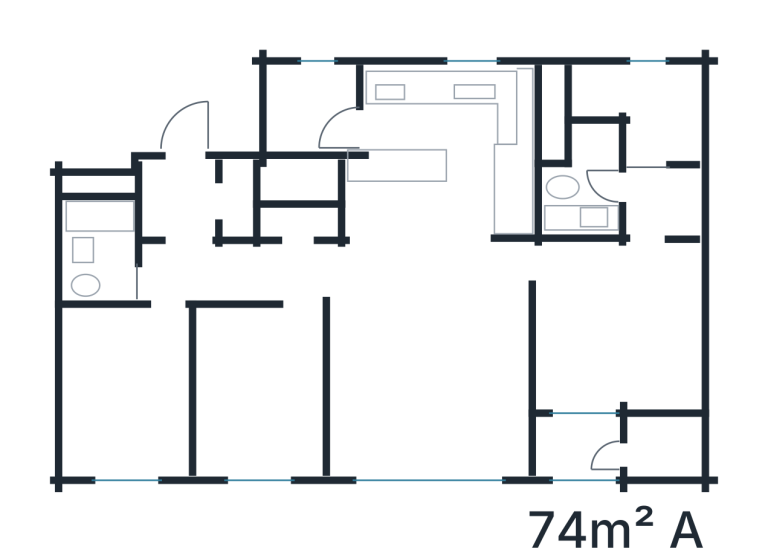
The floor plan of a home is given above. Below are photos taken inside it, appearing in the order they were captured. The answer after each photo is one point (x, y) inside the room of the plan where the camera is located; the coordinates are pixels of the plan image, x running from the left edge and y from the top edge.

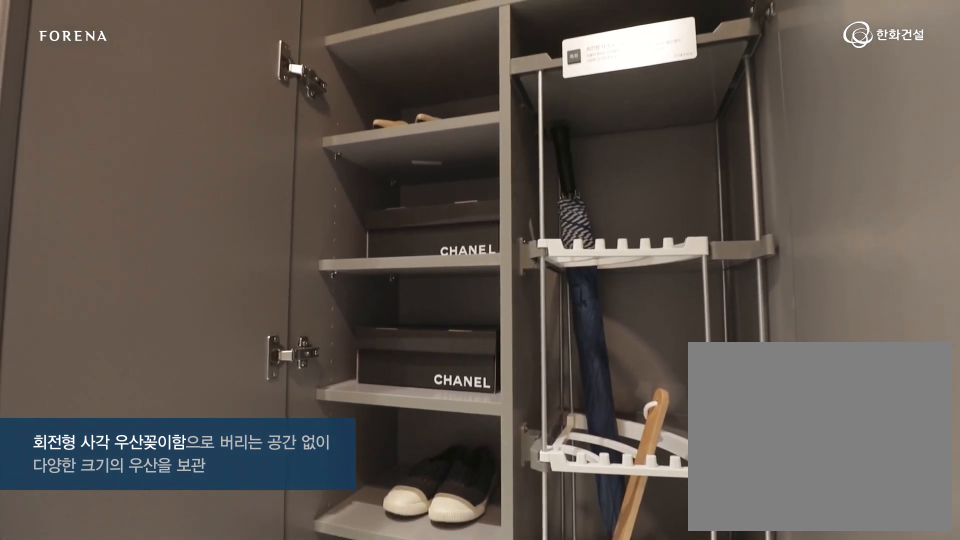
(188, 197)
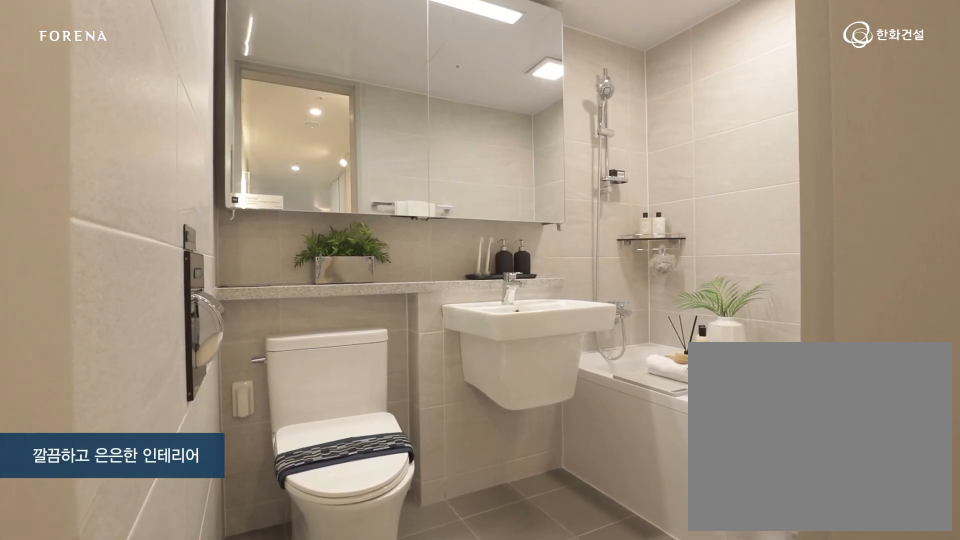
(129, 278)
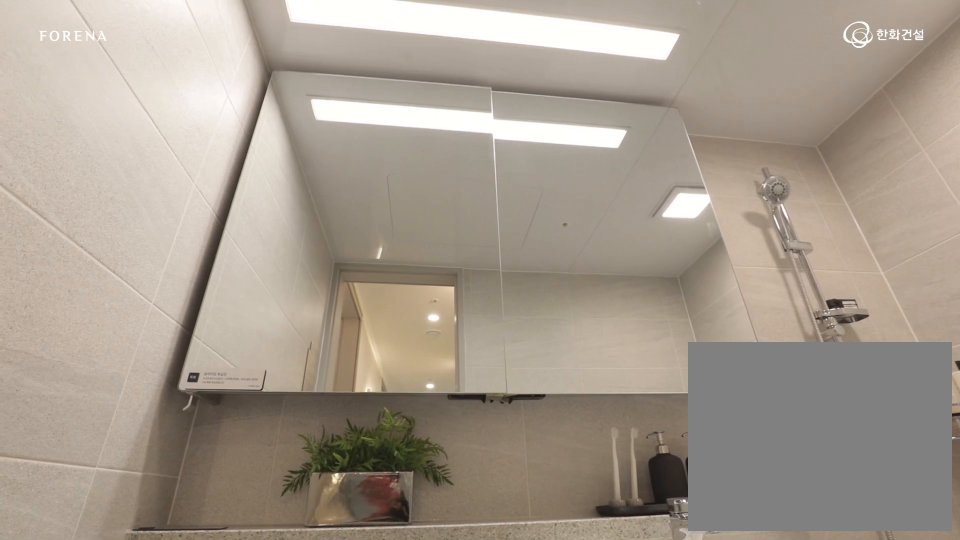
(129, 278)
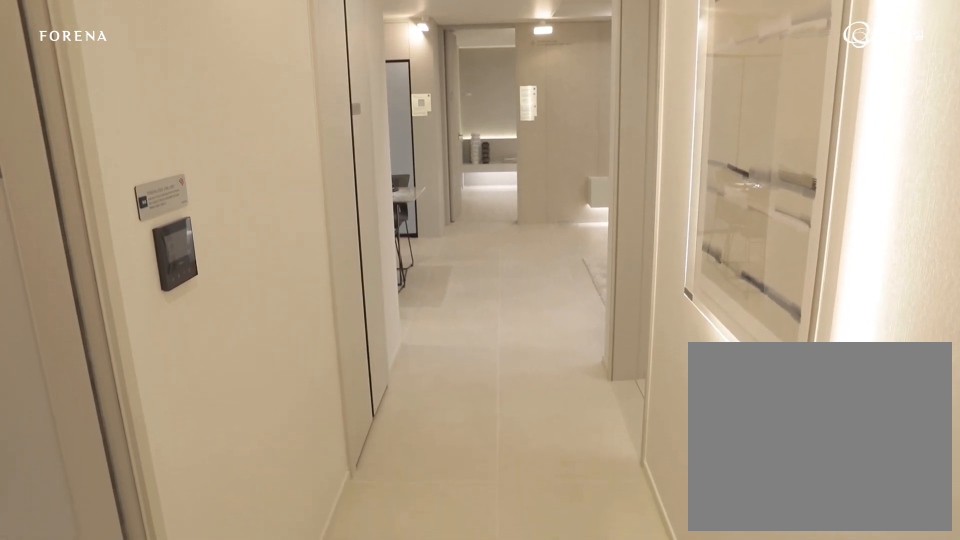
(273, 272)
